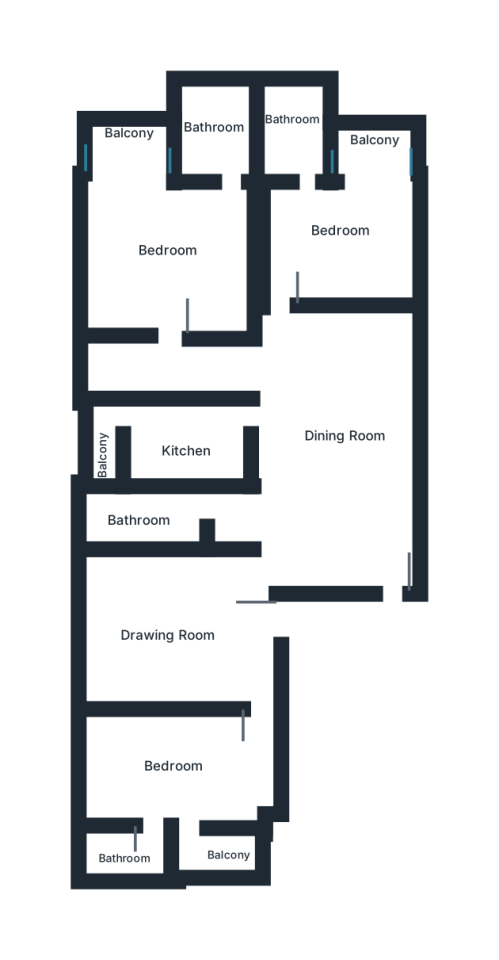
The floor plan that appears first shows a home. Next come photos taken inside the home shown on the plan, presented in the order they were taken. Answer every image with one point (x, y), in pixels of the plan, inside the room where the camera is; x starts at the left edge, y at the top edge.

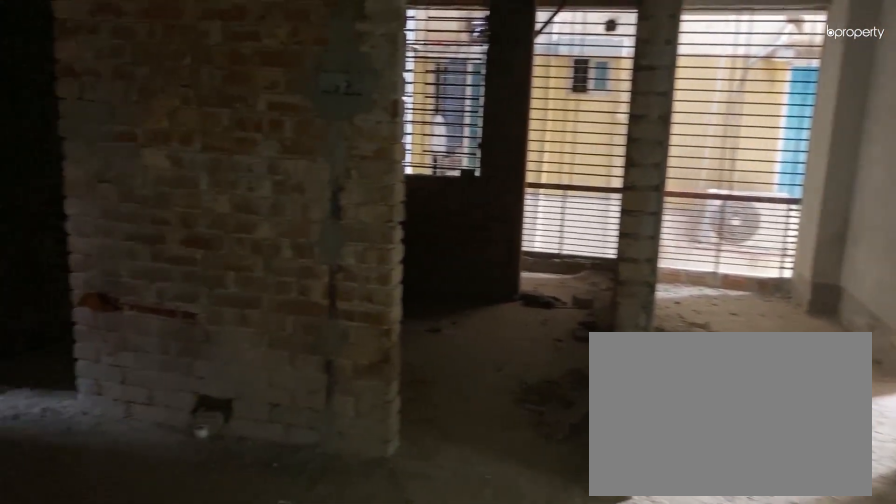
(344, 435)
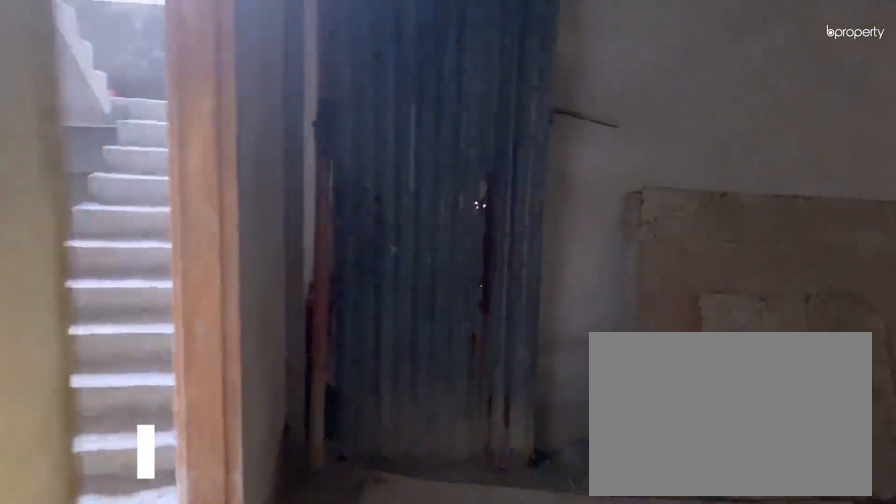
(161, 629)
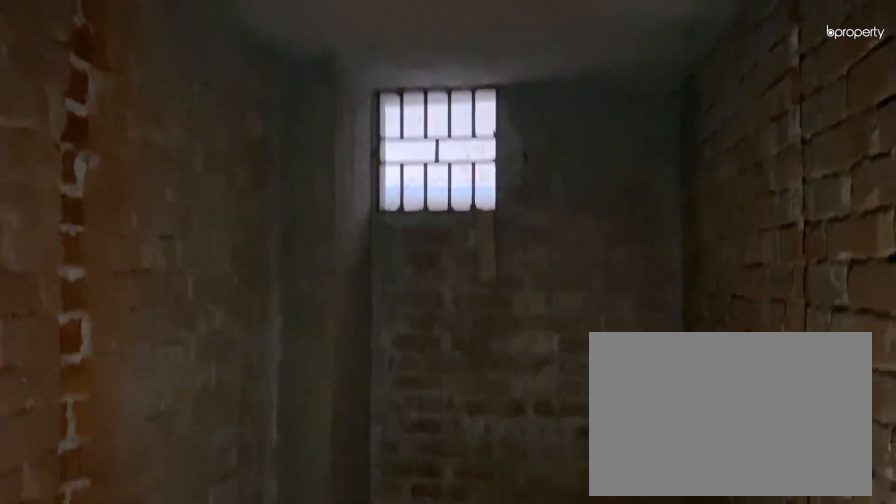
(142, 517)
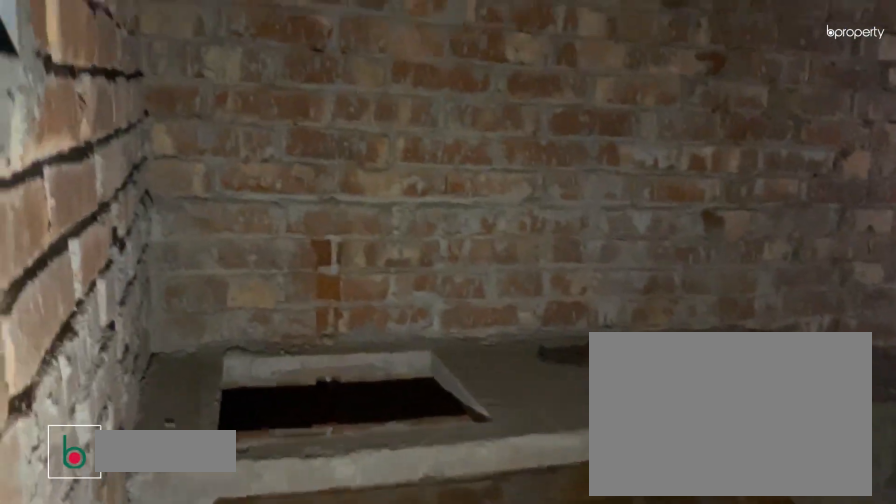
(193, 447)
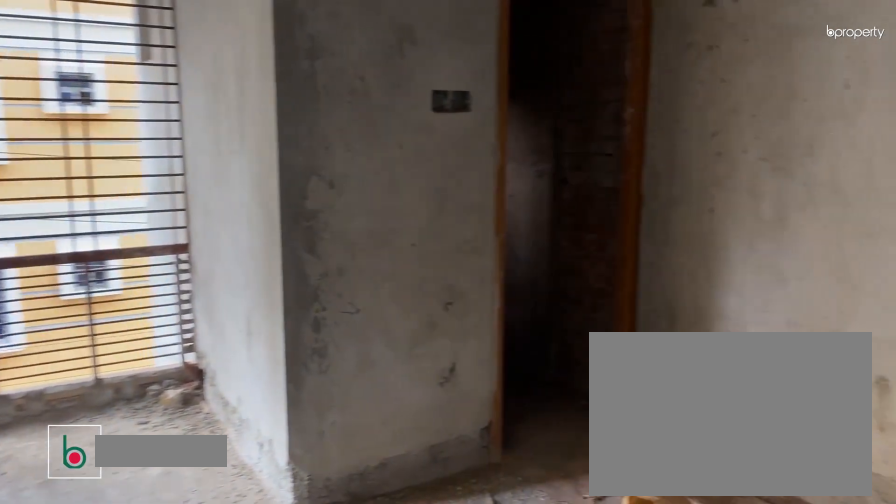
(161, 258)
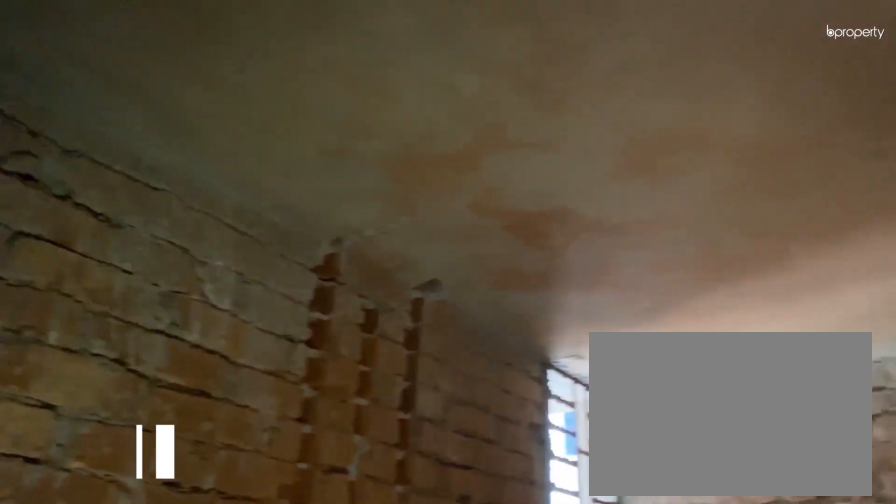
(210, 126)
